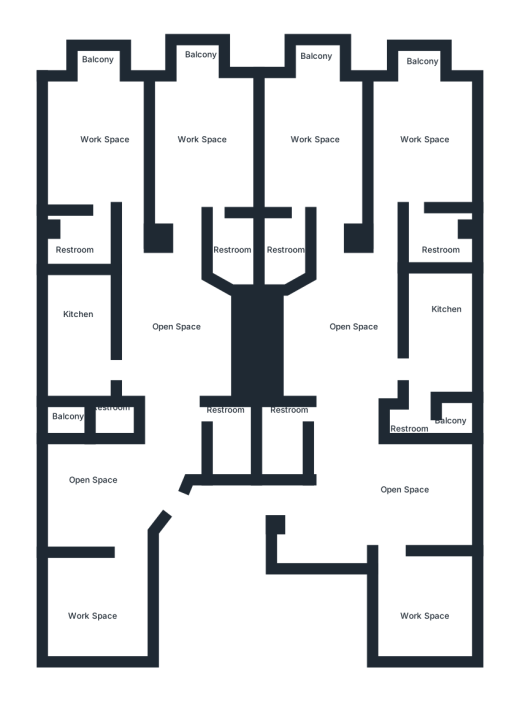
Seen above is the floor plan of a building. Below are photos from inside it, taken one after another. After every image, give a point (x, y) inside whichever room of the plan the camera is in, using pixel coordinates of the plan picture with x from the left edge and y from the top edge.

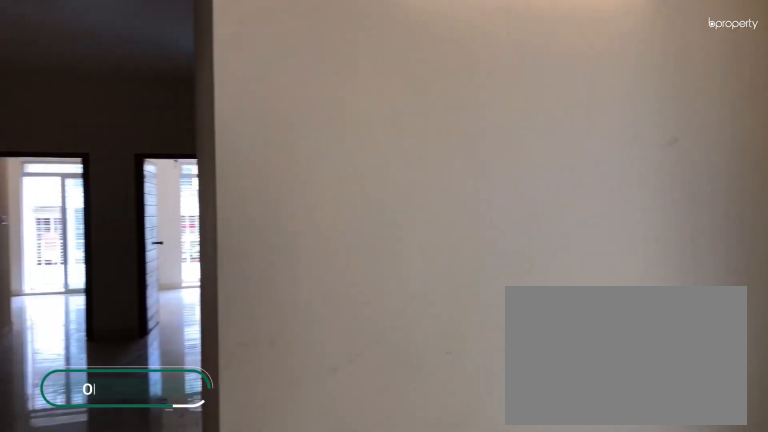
(382, 495)
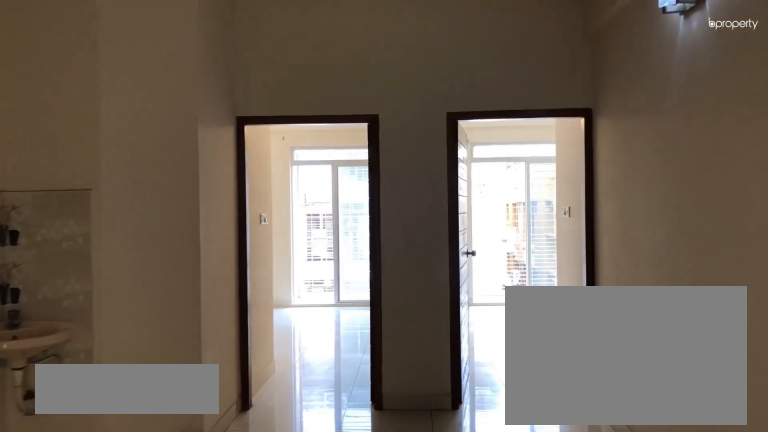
(367, 305)
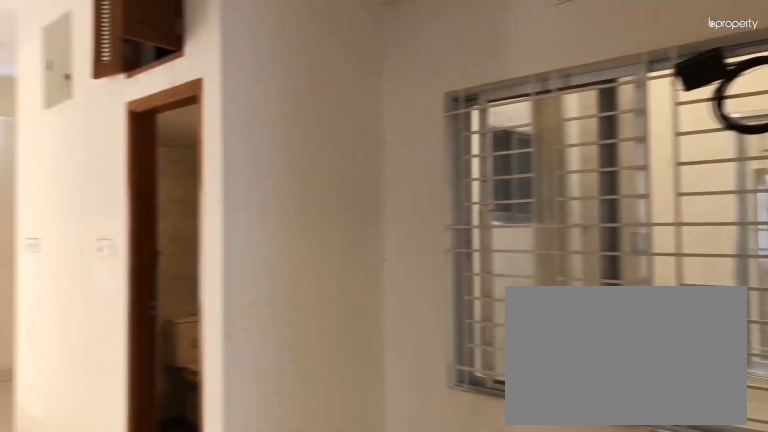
(367, 305)
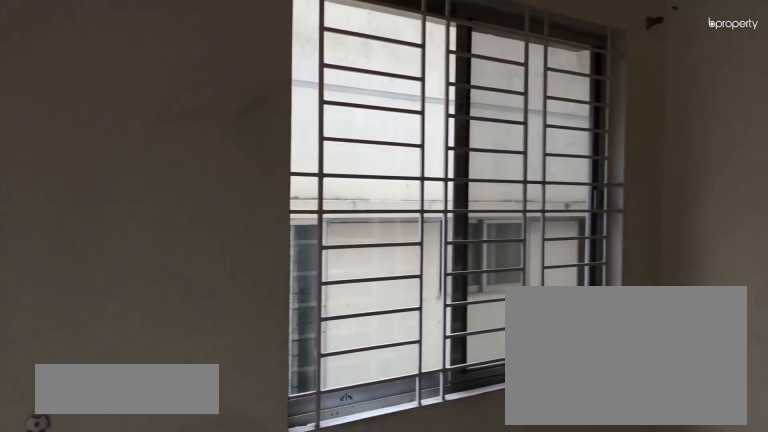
(419, 141)
